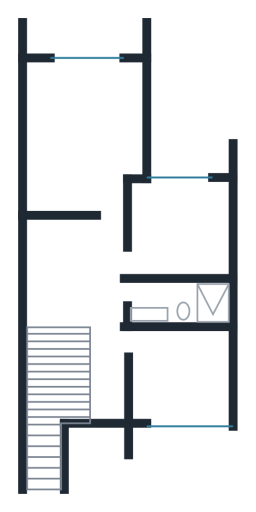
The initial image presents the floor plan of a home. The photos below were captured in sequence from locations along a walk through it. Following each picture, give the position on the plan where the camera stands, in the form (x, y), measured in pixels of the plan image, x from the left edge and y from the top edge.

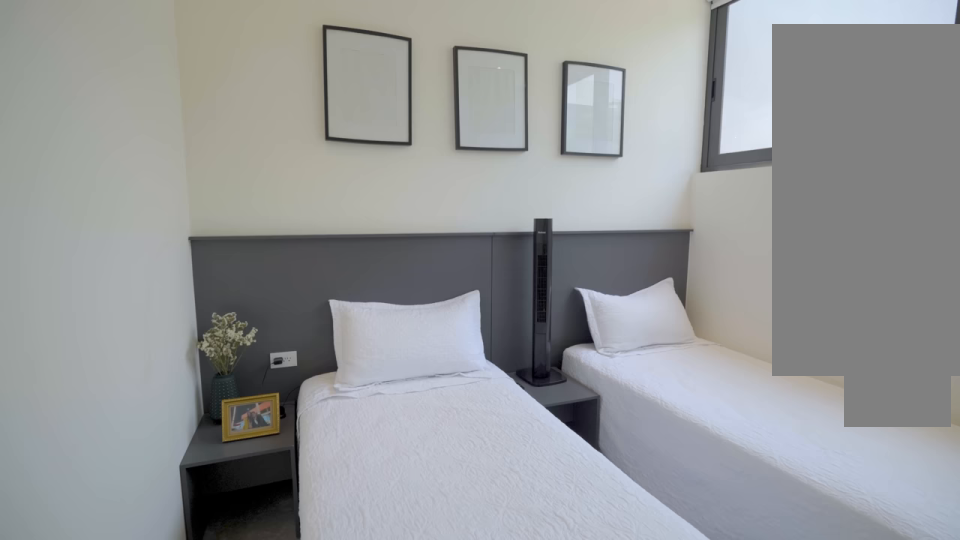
(132, 339)
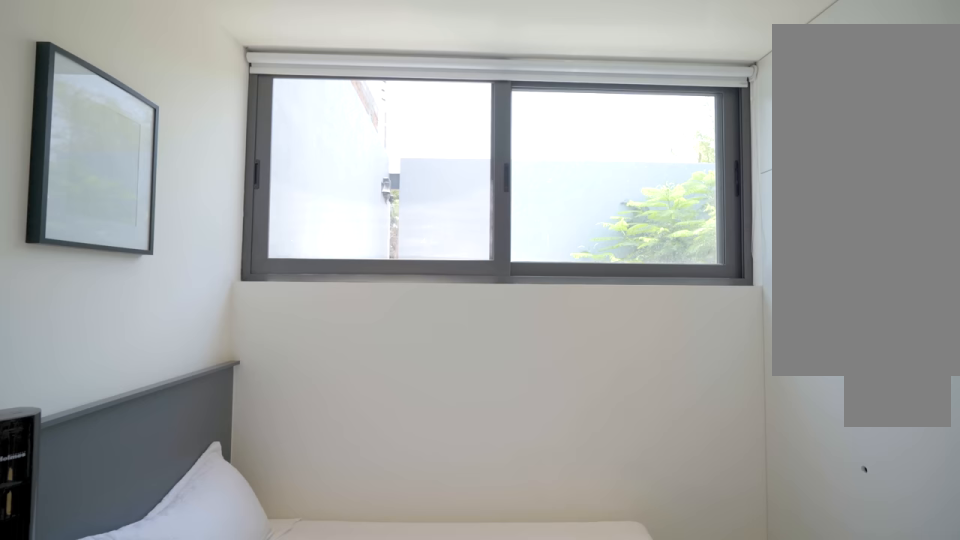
(154, 387)
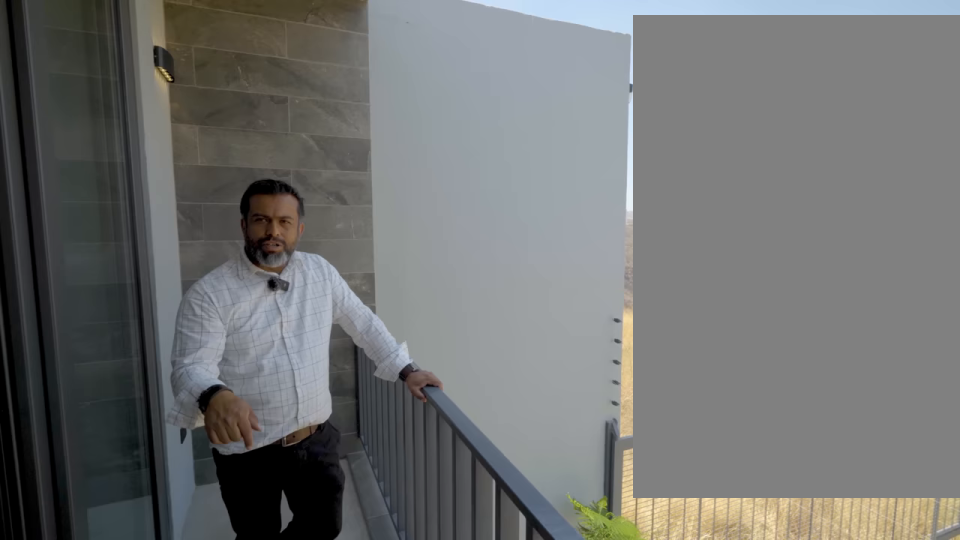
(96, 43)
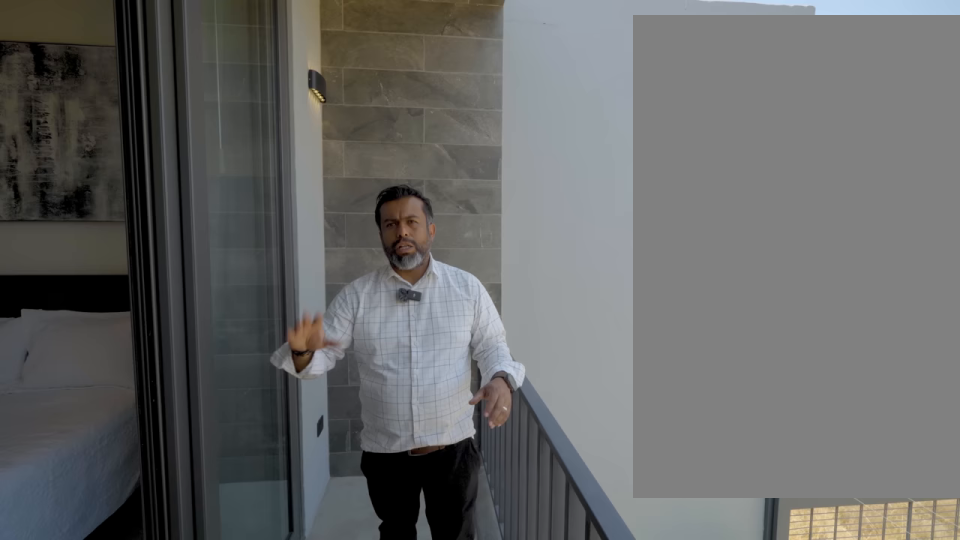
(96, 43)
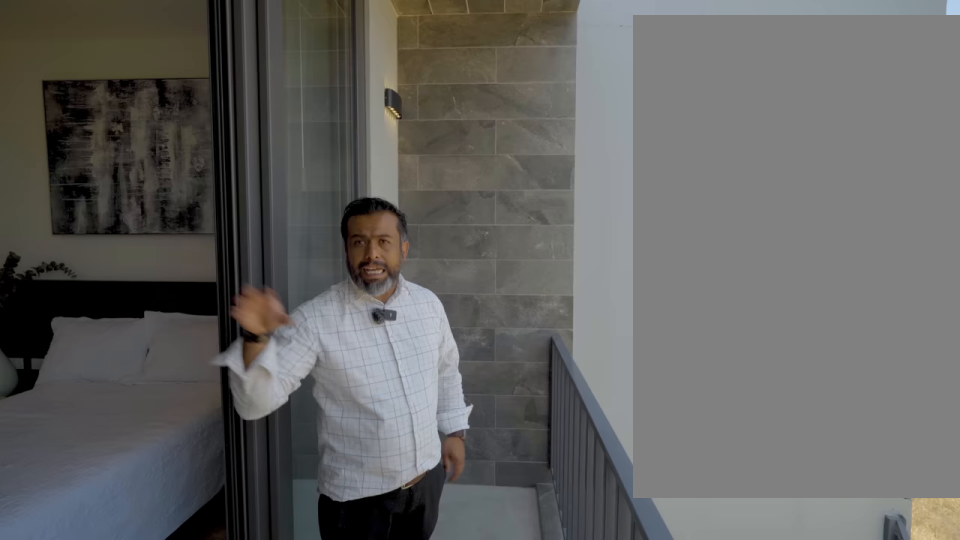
(97, 43)
